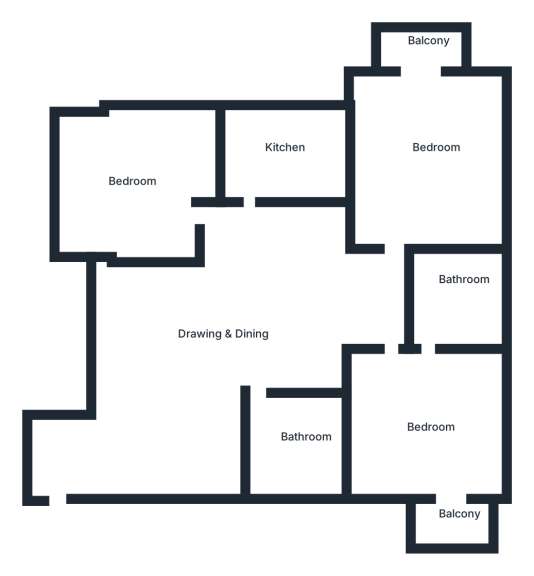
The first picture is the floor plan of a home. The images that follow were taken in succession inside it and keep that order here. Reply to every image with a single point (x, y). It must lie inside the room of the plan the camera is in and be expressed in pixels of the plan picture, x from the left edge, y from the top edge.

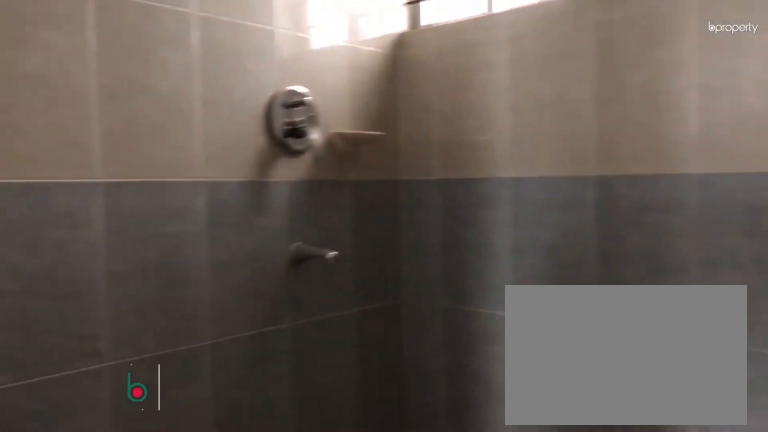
(292, 439)
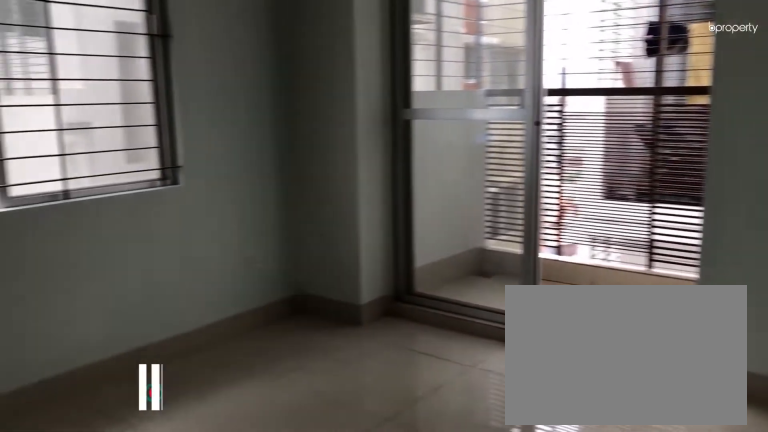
(437, 435)
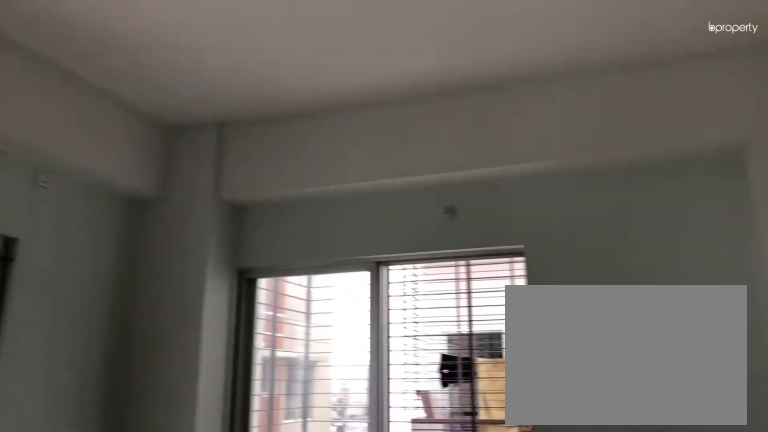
(437, 435)
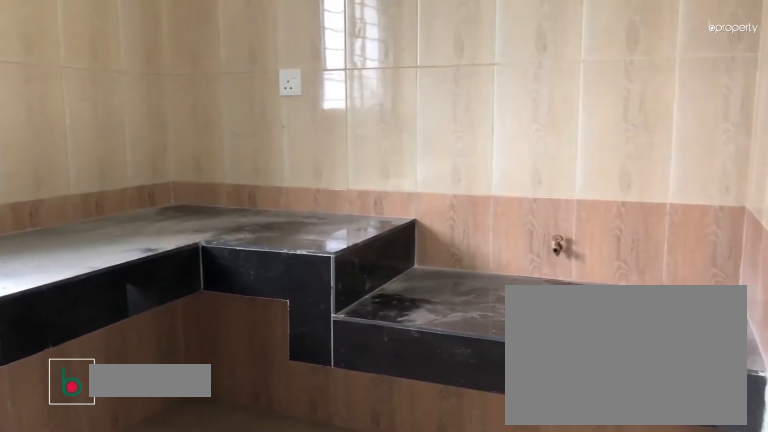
(275, 154)
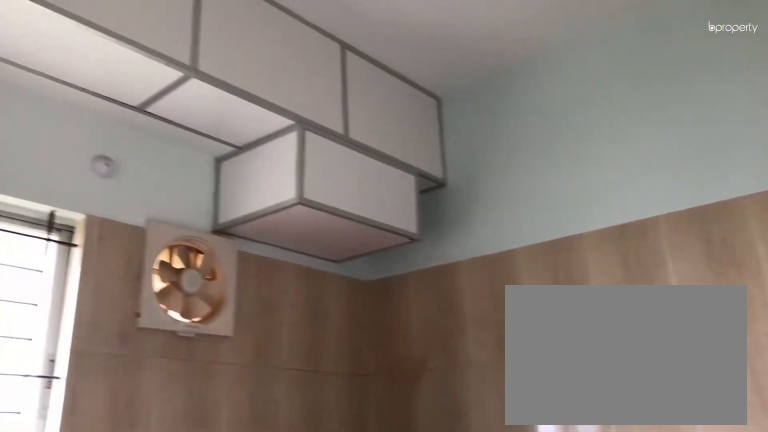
(275, 154)
